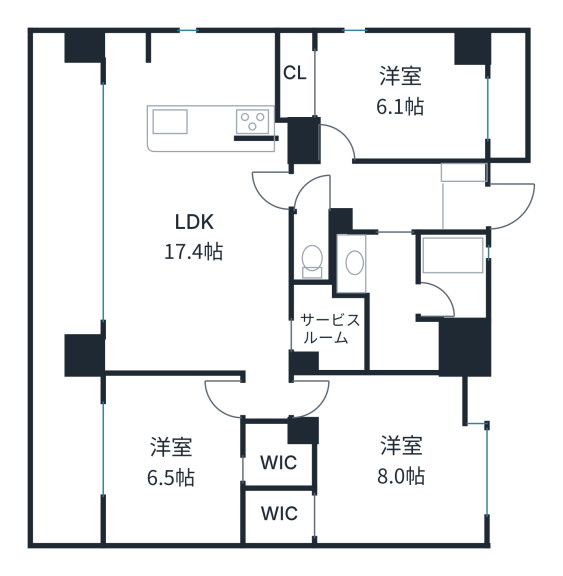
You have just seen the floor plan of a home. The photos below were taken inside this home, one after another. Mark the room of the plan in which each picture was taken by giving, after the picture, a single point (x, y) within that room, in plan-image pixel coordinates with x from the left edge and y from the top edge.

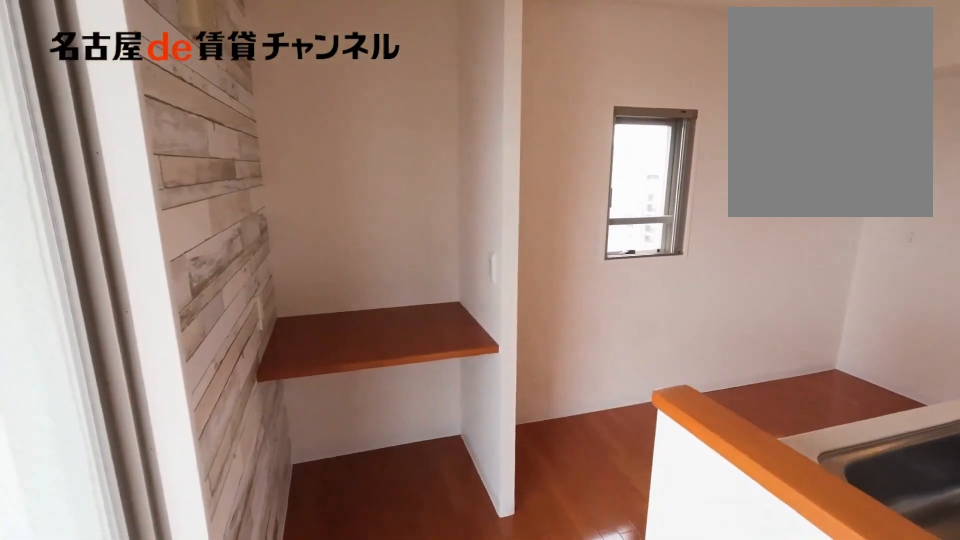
(194, 201)
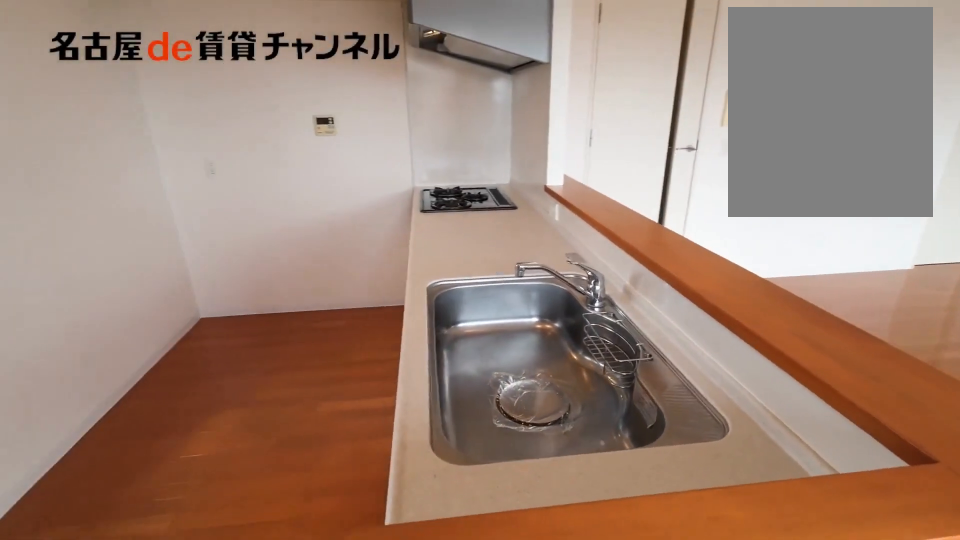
(194, 201)
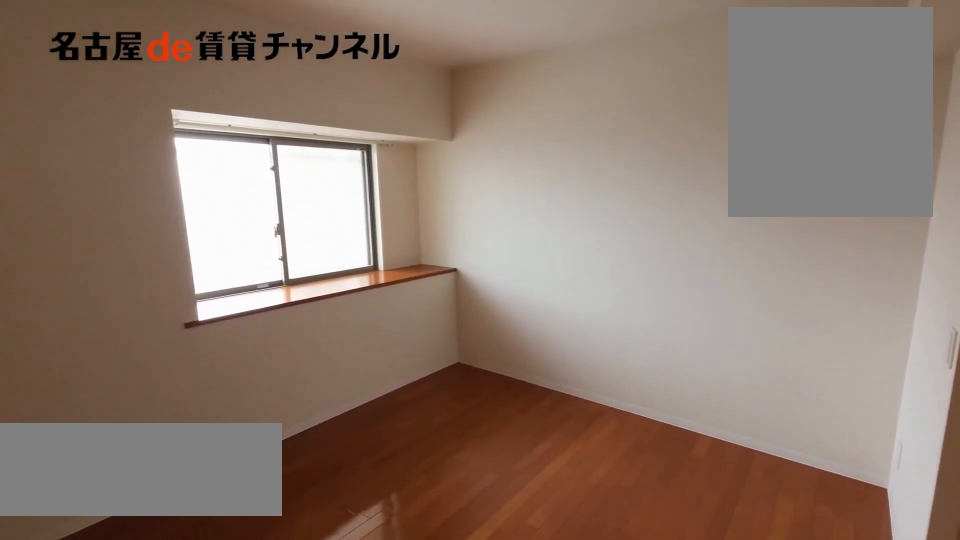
(376, 455)
